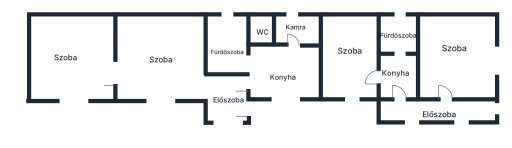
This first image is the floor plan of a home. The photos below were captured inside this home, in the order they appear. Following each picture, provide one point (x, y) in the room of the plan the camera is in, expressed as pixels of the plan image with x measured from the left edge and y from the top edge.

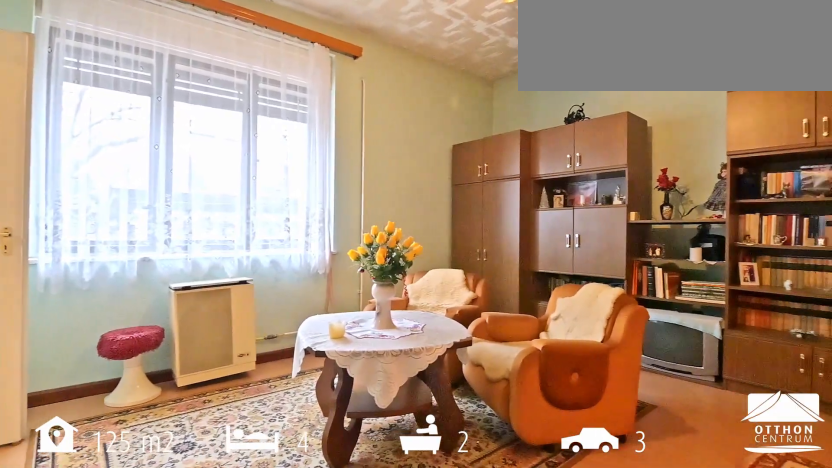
(67, 59)
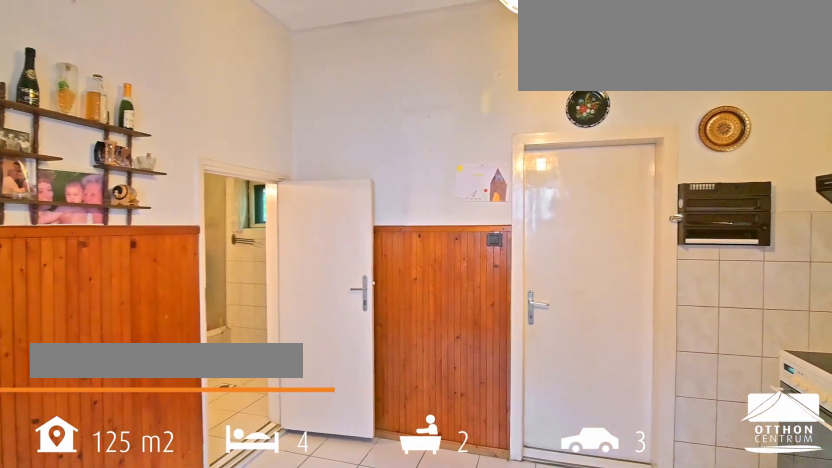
(282, 80)
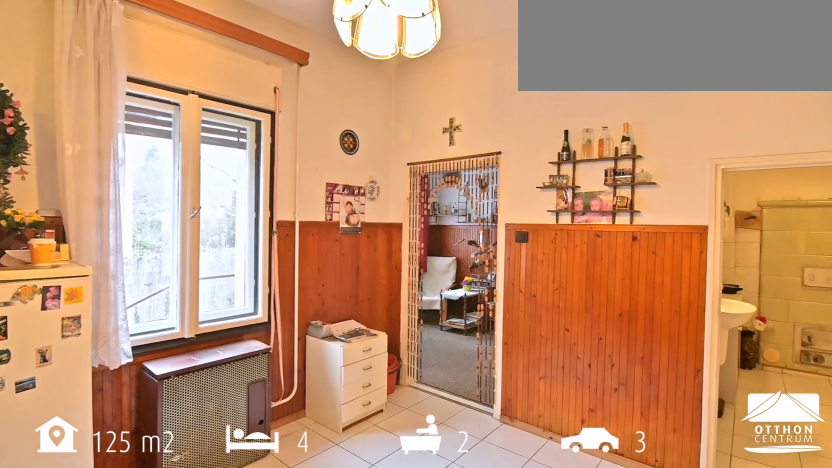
(282, 80)
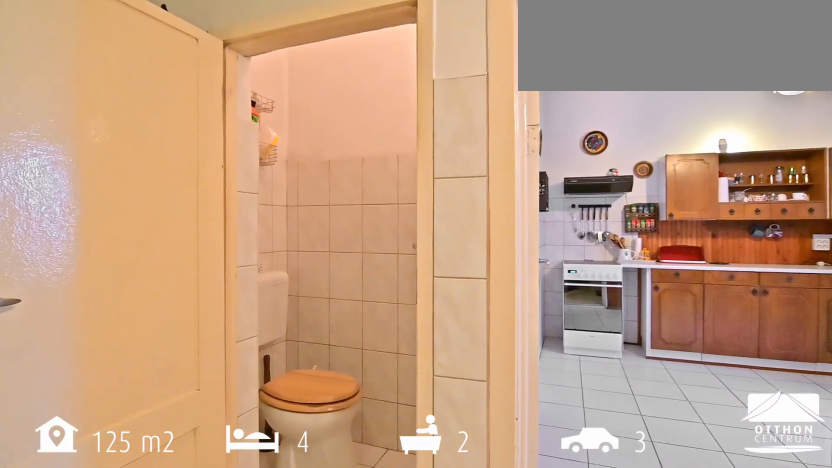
(224, 47)
